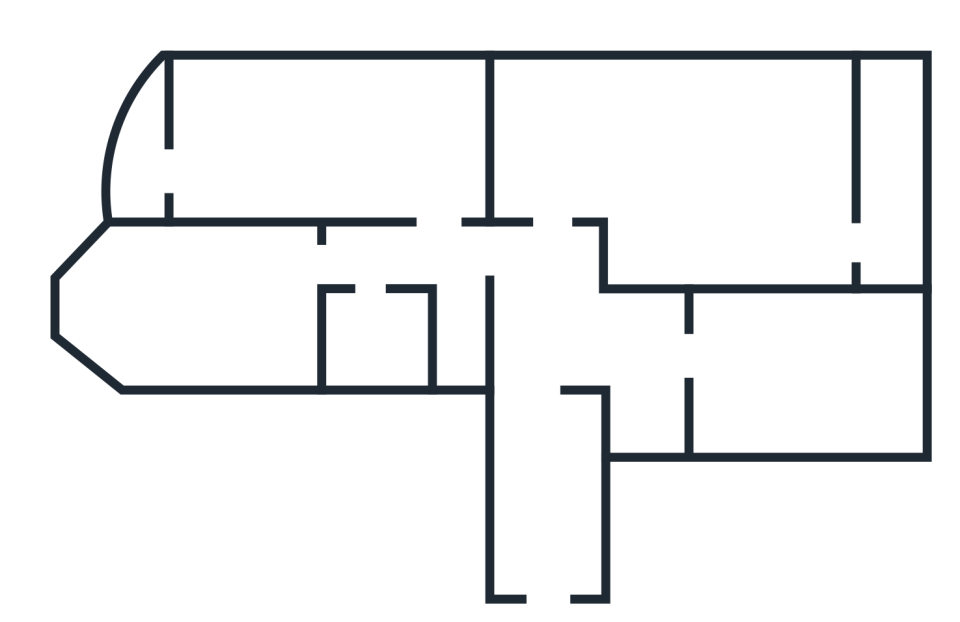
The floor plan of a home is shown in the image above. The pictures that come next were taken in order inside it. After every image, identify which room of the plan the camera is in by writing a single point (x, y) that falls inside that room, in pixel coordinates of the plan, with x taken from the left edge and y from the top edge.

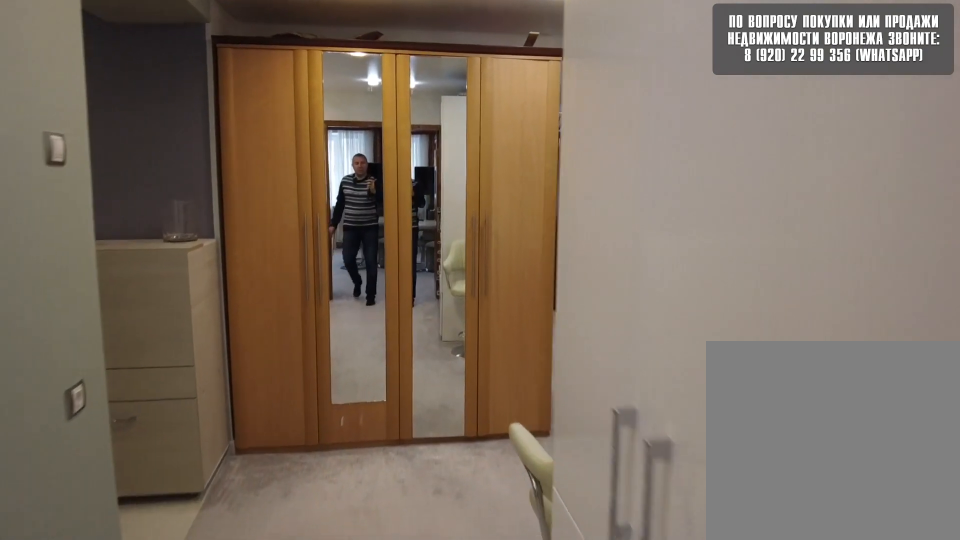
(662, 374)
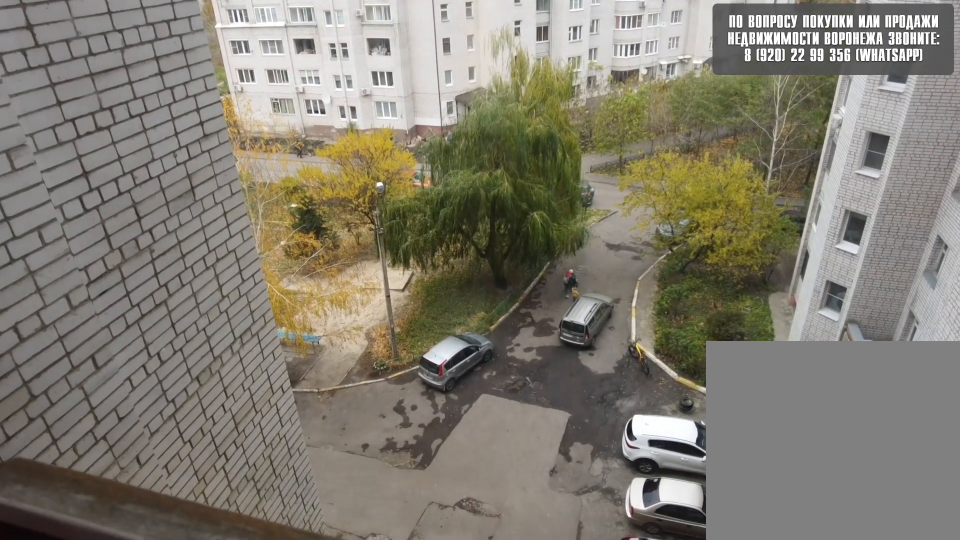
(911, 234)
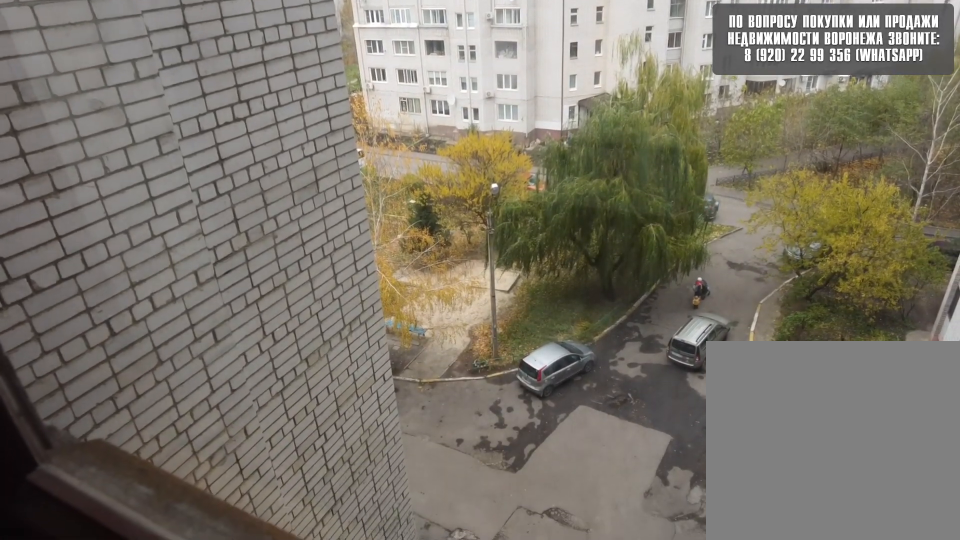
(911, 234)
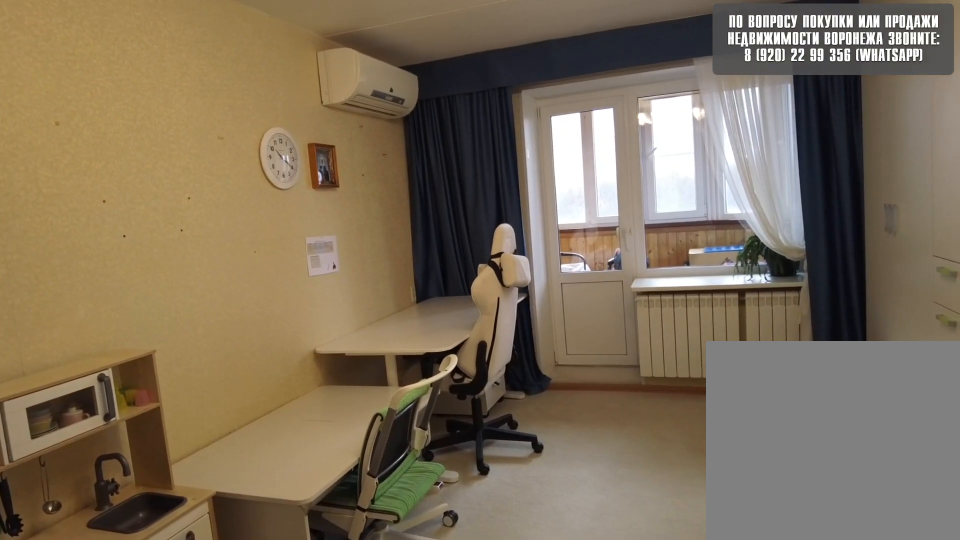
(394, 152)
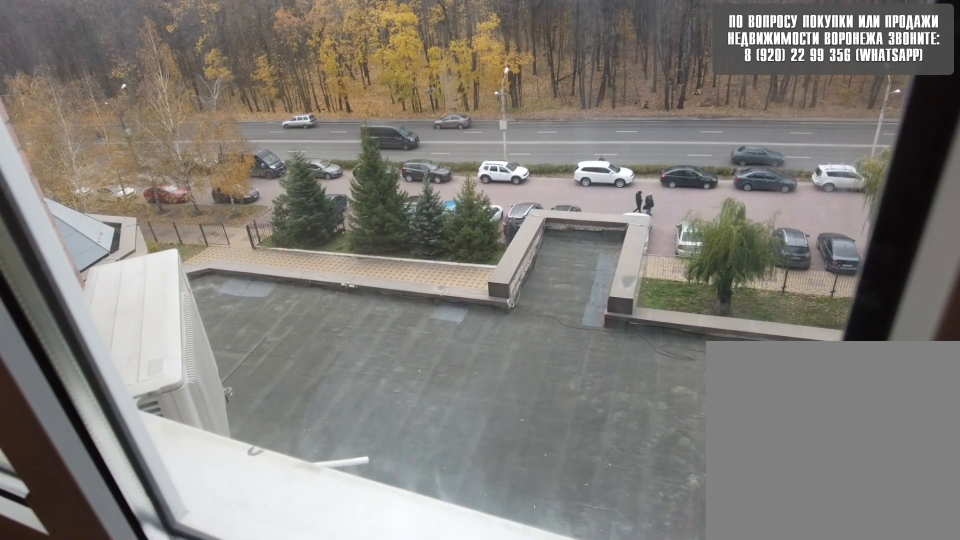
(149, 159)
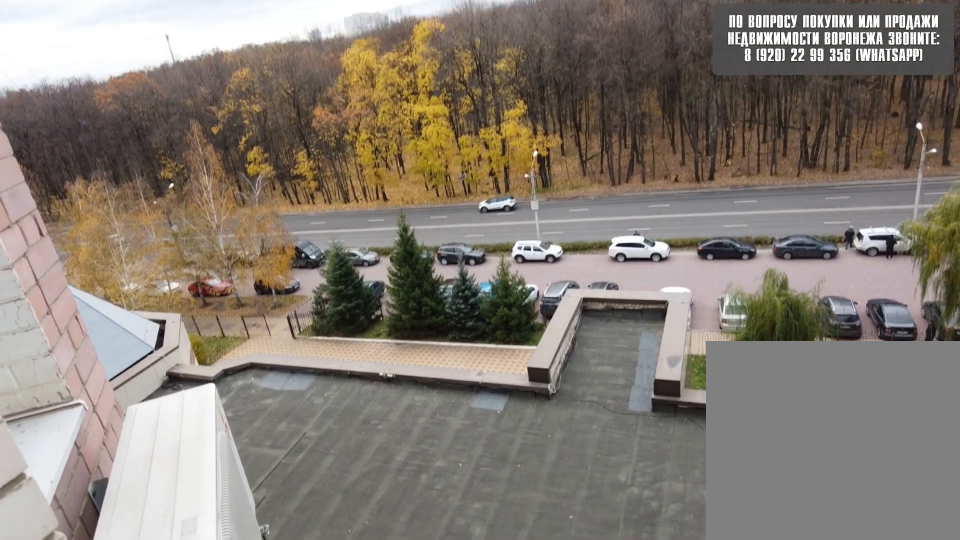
(149, 159)
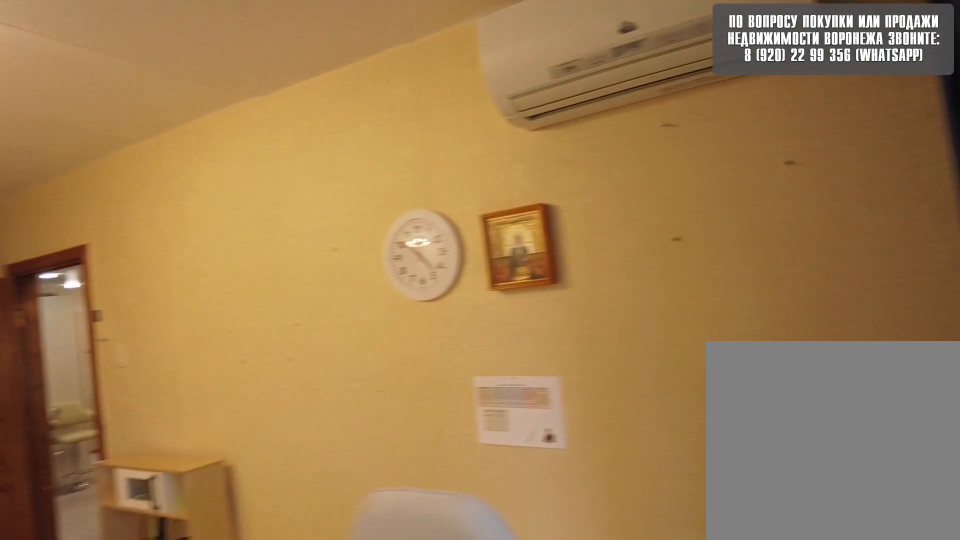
(222, 167)
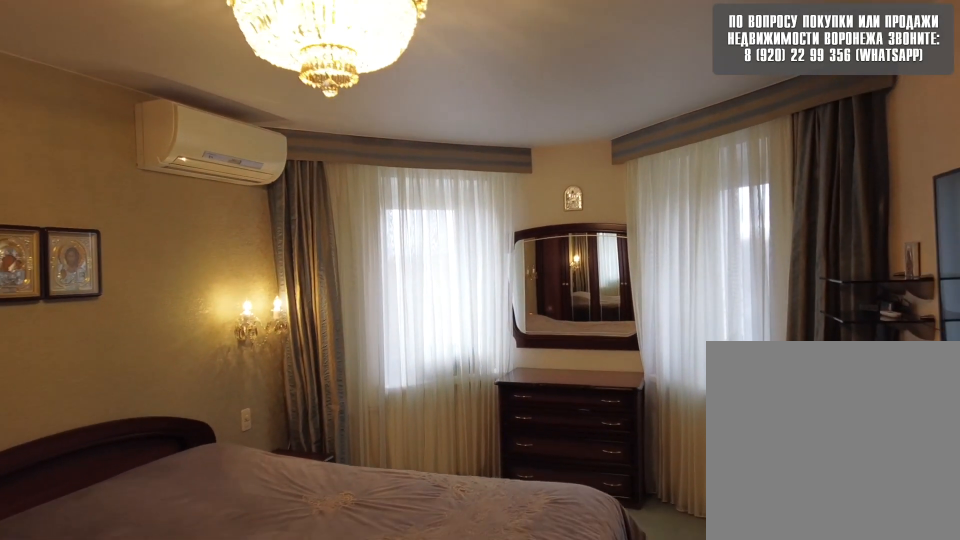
(222, 298)
